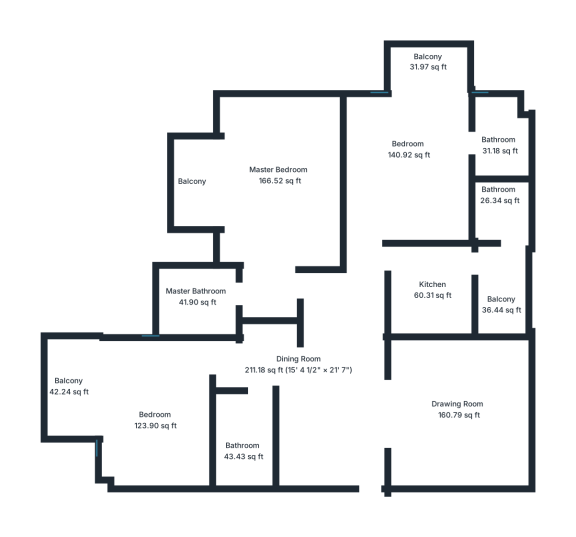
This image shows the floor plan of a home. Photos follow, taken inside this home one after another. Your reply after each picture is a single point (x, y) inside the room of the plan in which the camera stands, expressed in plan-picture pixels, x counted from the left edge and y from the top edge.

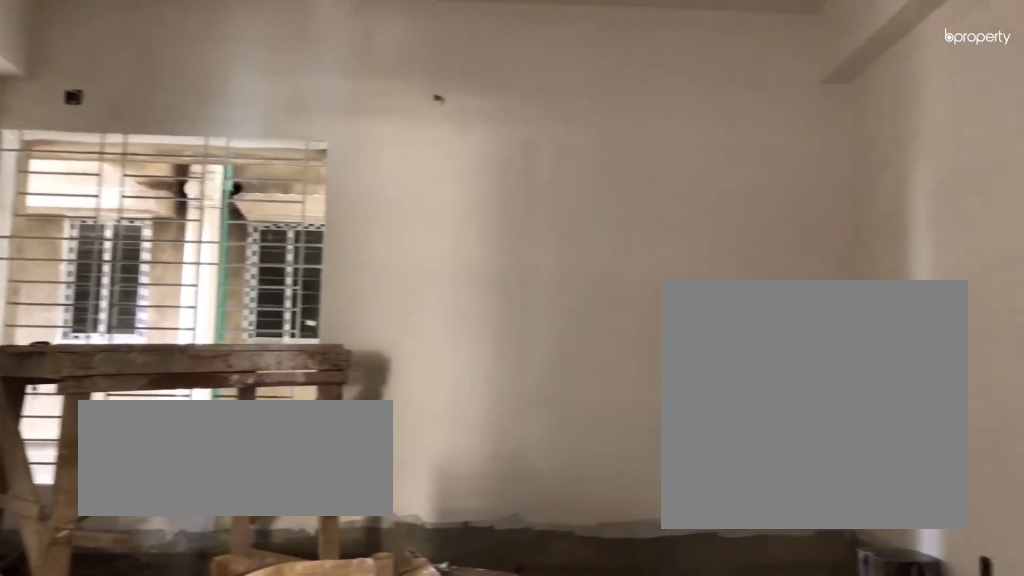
(460, 413)
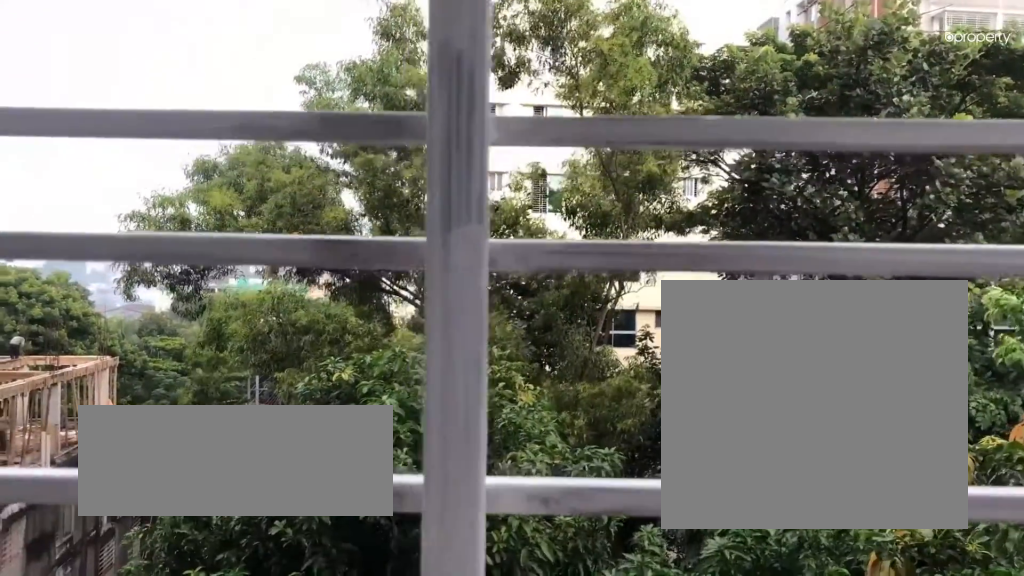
(71, 383)
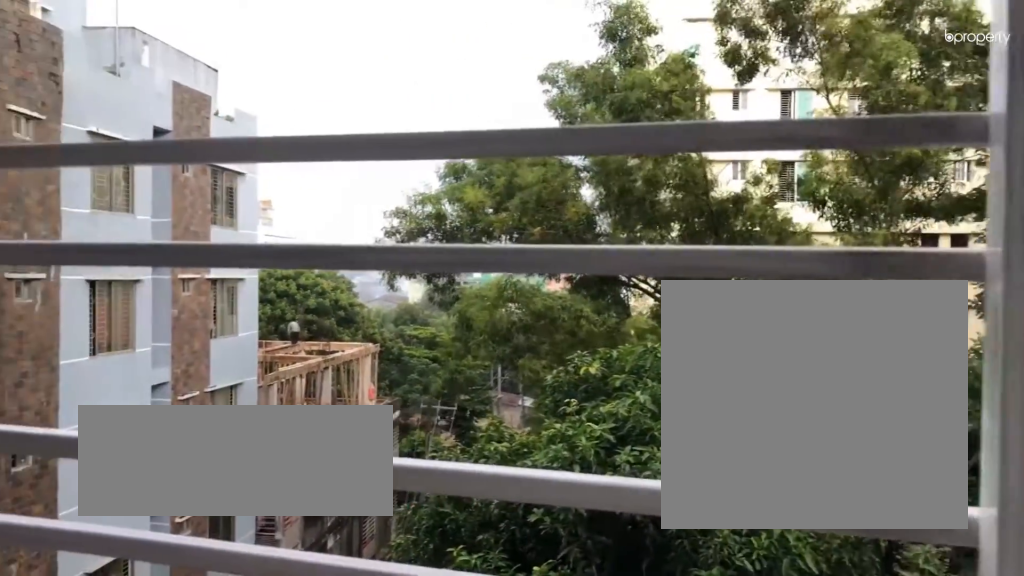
(71, 383)
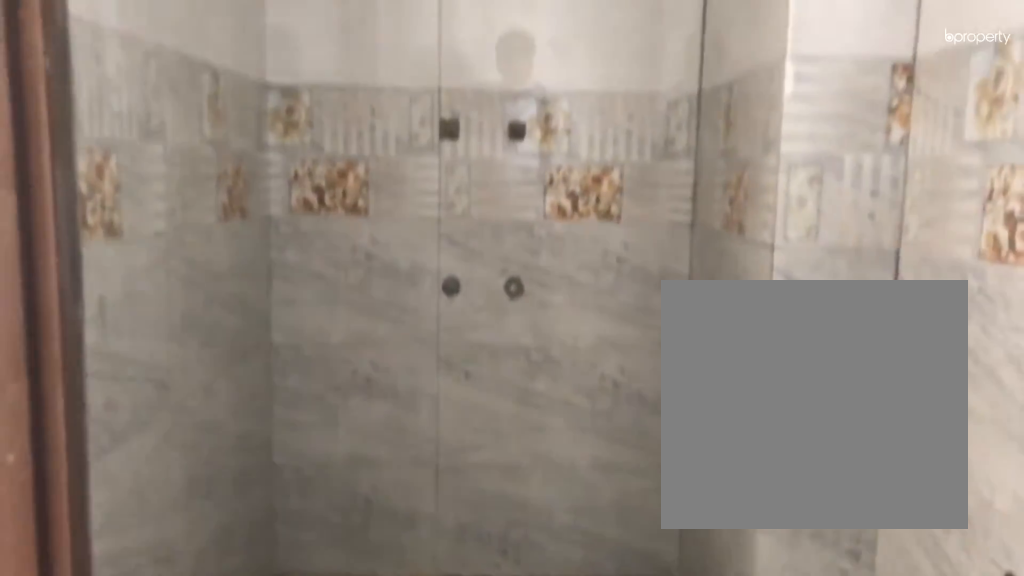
(499, 144)
